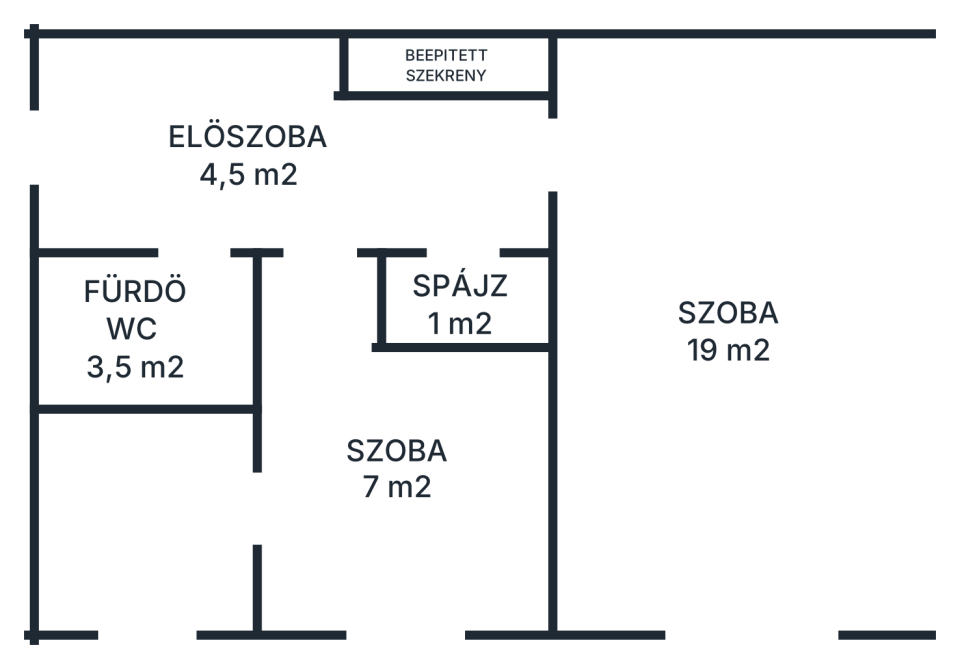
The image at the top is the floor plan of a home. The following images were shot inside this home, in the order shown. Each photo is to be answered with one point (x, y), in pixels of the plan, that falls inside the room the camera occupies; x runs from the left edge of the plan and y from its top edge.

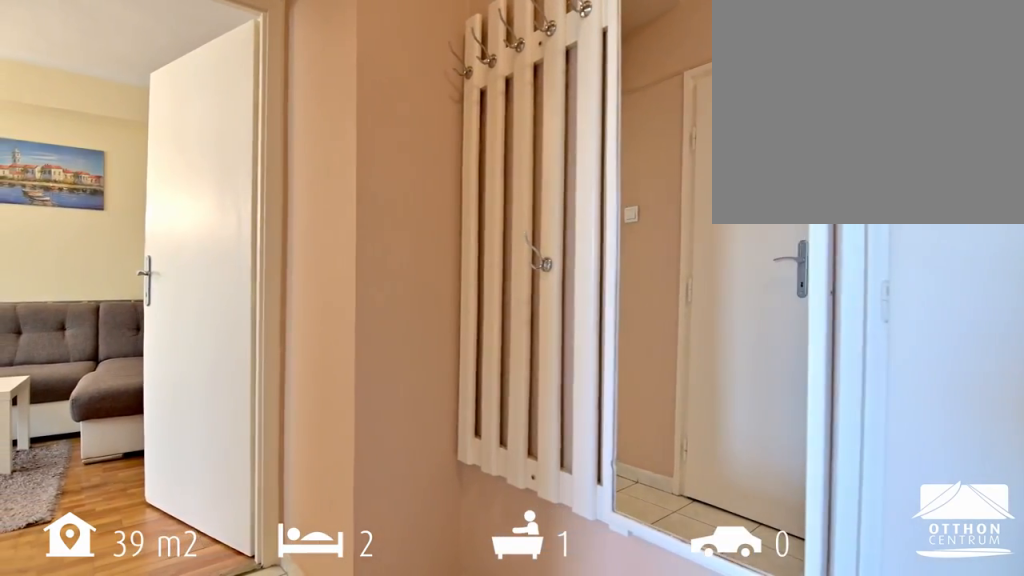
(261, 151)
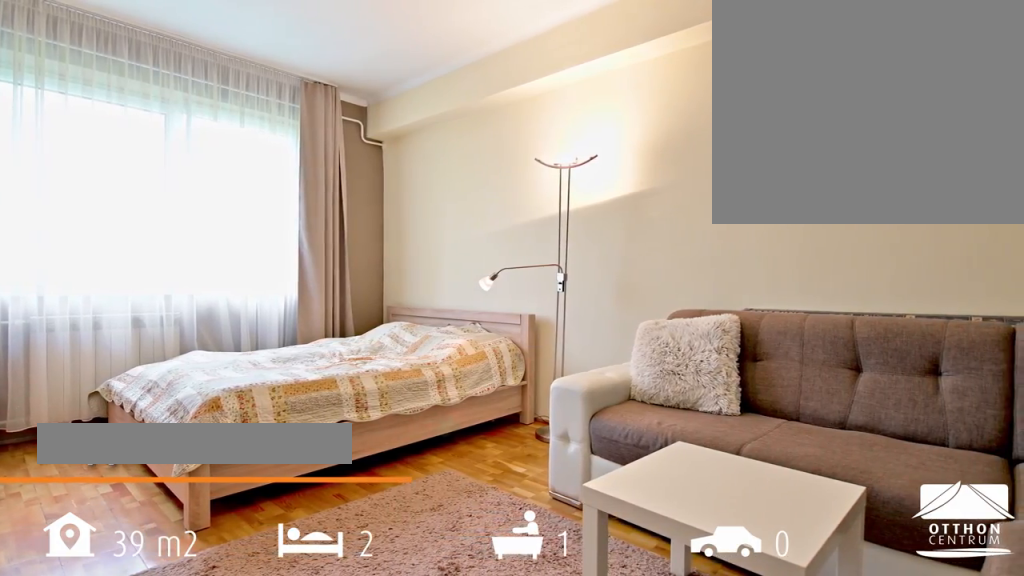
(746, 314)
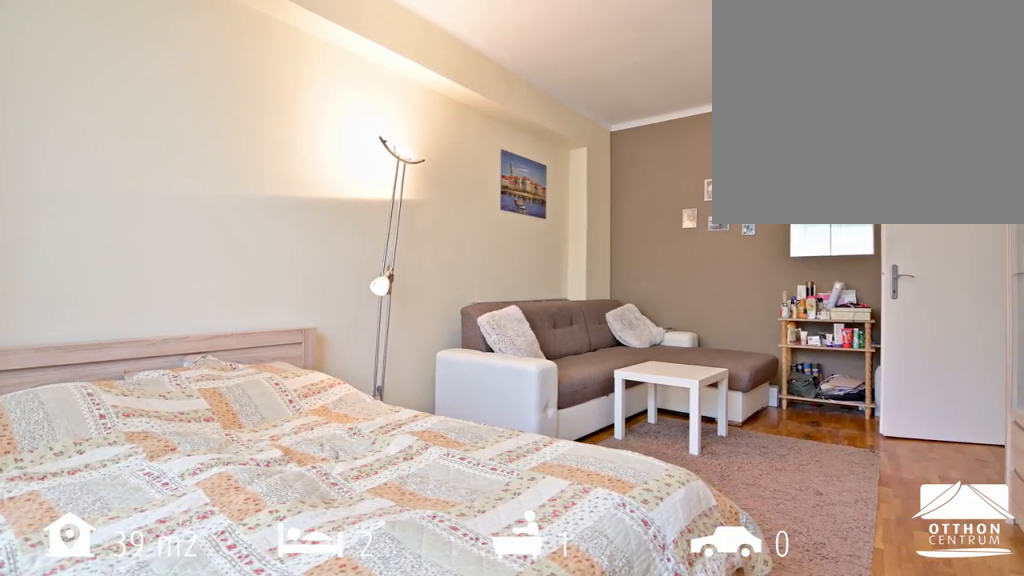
(746, 314)
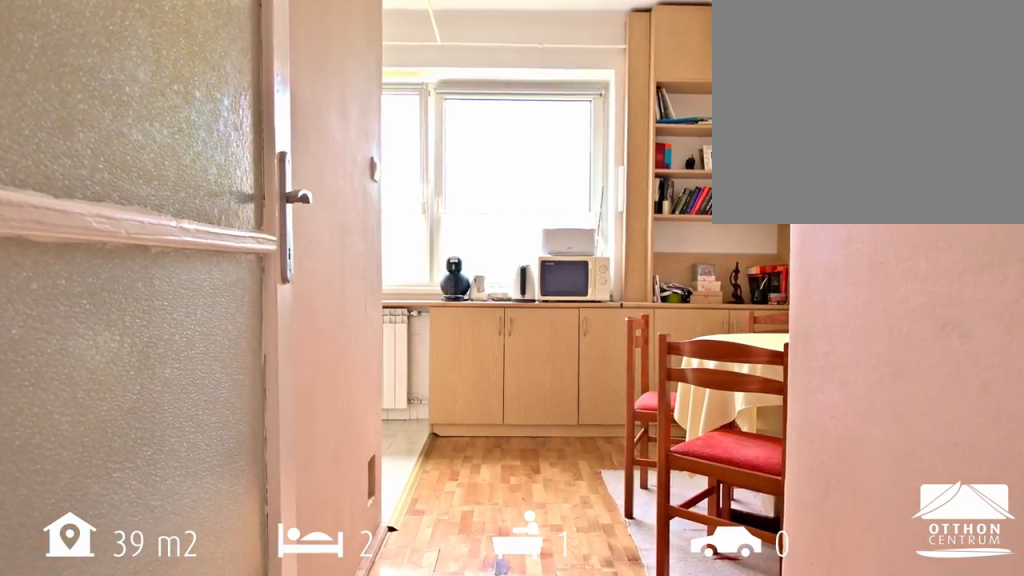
(261, 151)
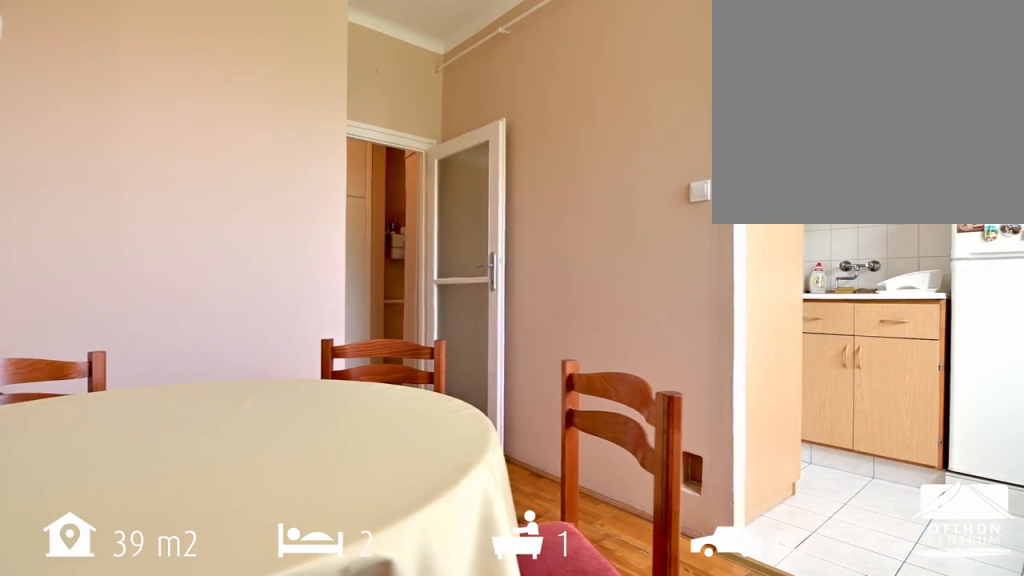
(394, 463)
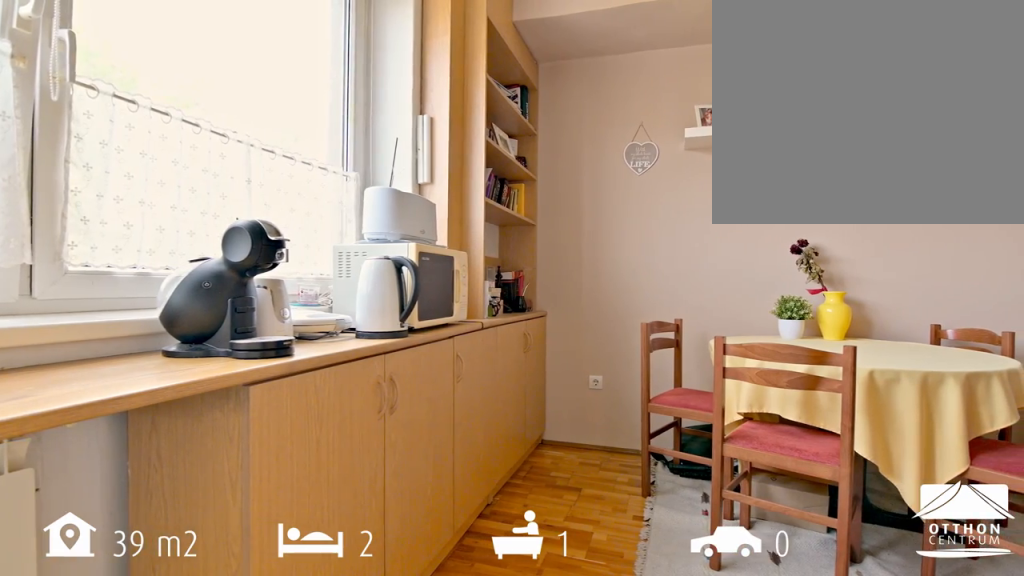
(151, 528)
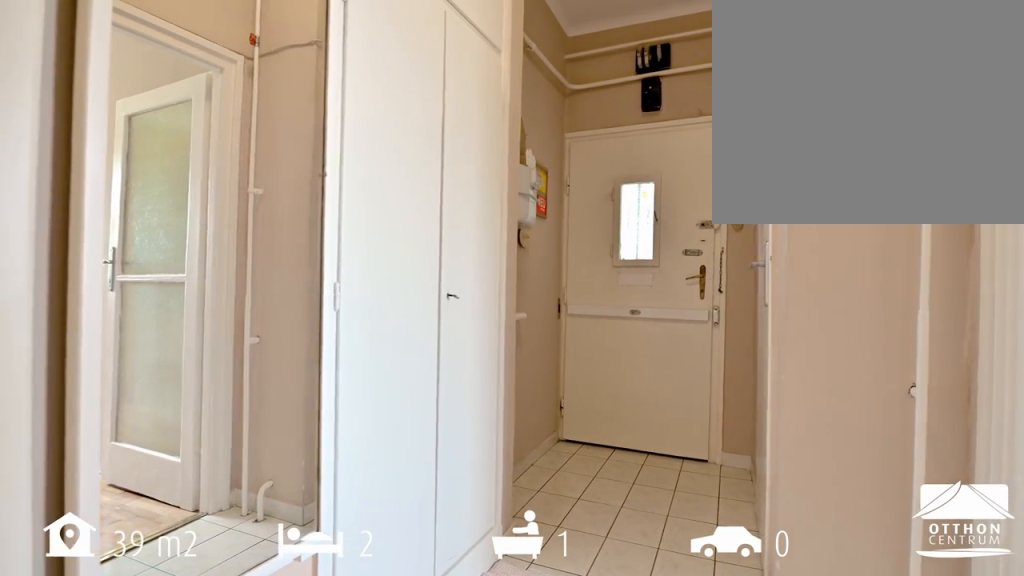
(261, 151)
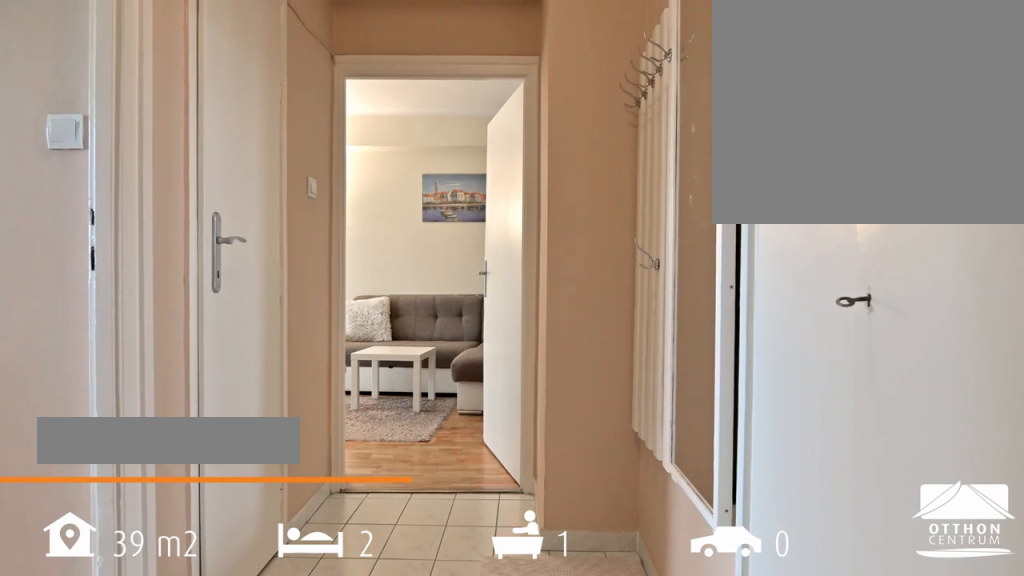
(261, 151)
